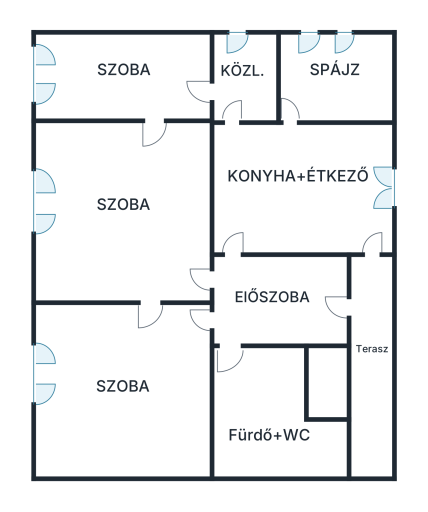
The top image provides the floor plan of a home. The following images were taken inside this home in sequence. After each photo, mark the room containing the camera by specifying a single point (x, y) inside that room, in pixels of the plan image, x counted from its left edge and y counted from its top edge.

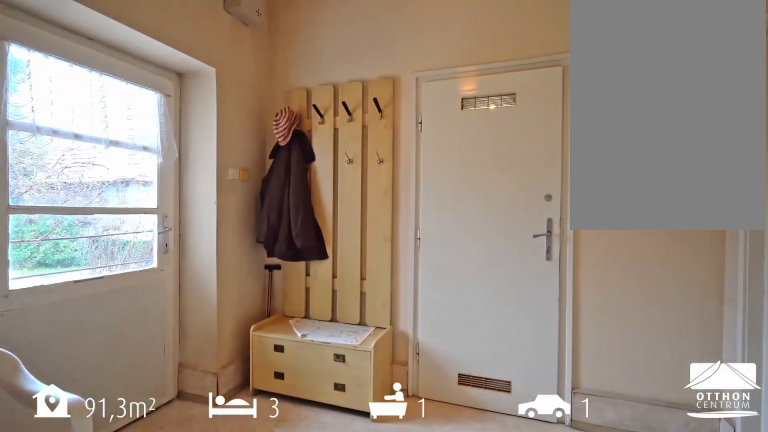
(279, 296)
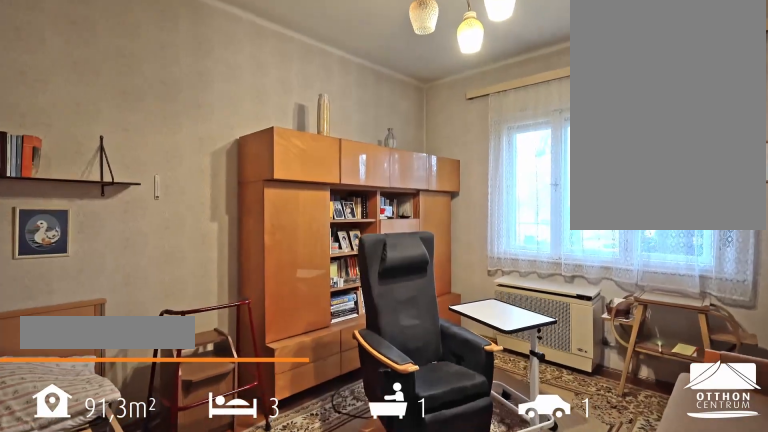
(123, 393)
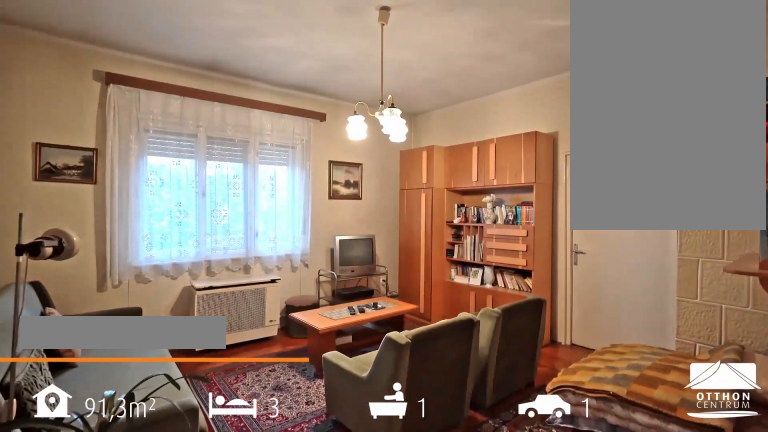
(127, 214)
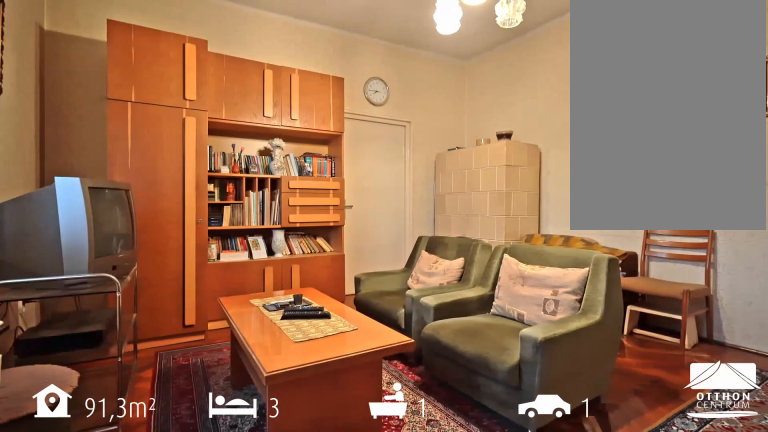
(126, 214)
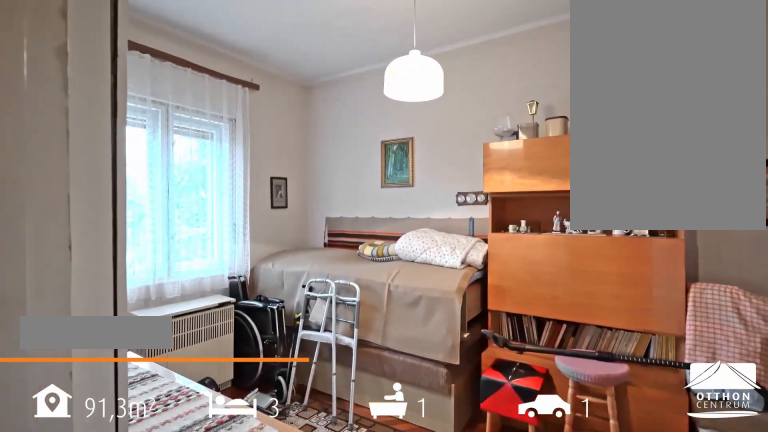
(123, 78)
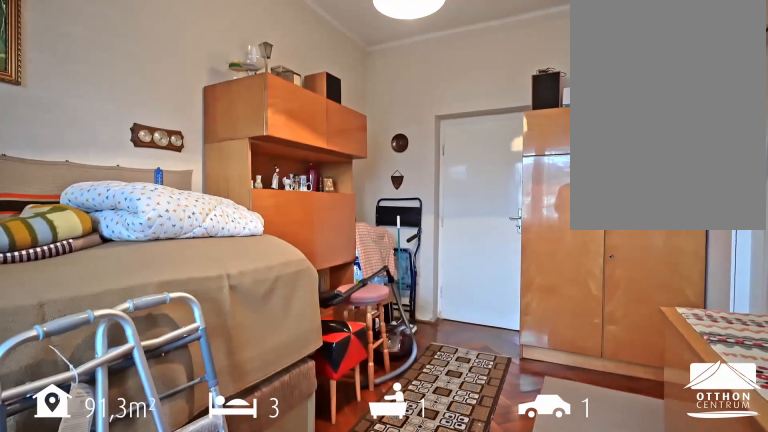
(123, 78)
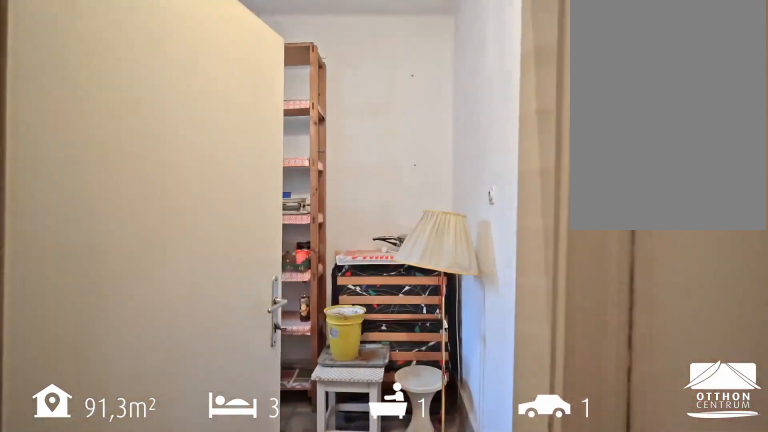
(332, 74)
